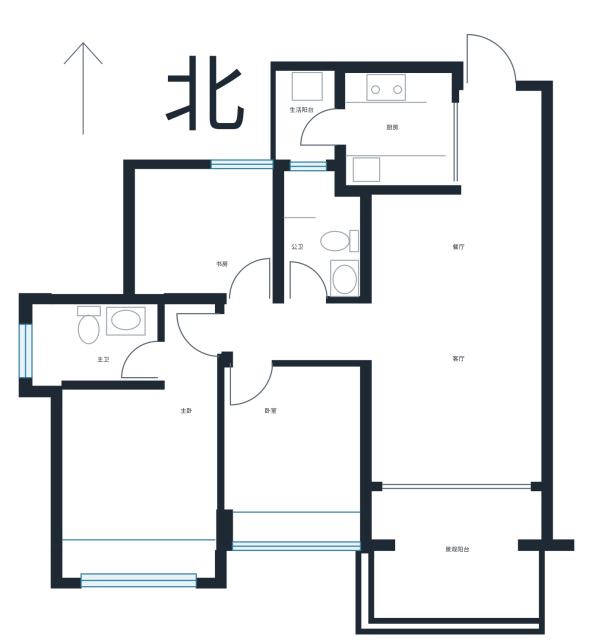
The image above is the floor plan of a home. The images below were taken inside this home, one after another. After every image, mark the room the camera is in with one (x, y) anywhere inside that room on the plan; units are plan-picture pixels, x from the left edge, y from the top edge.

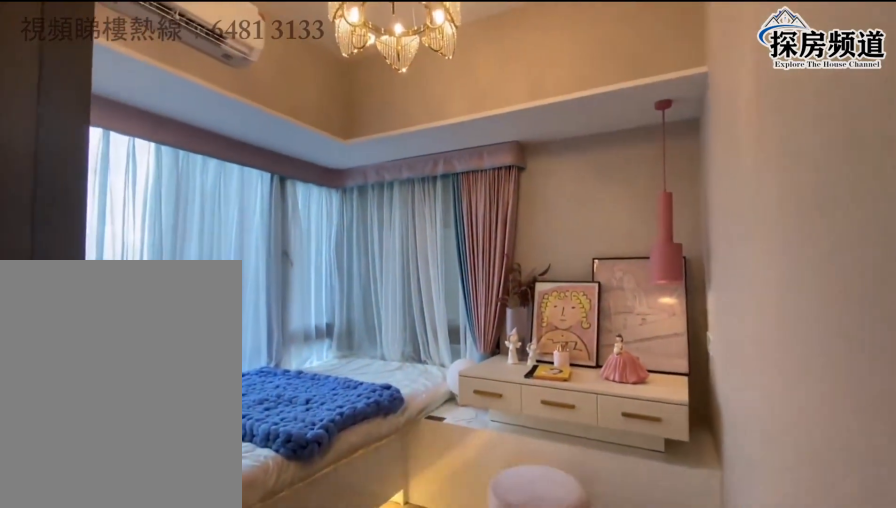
(215, 261)
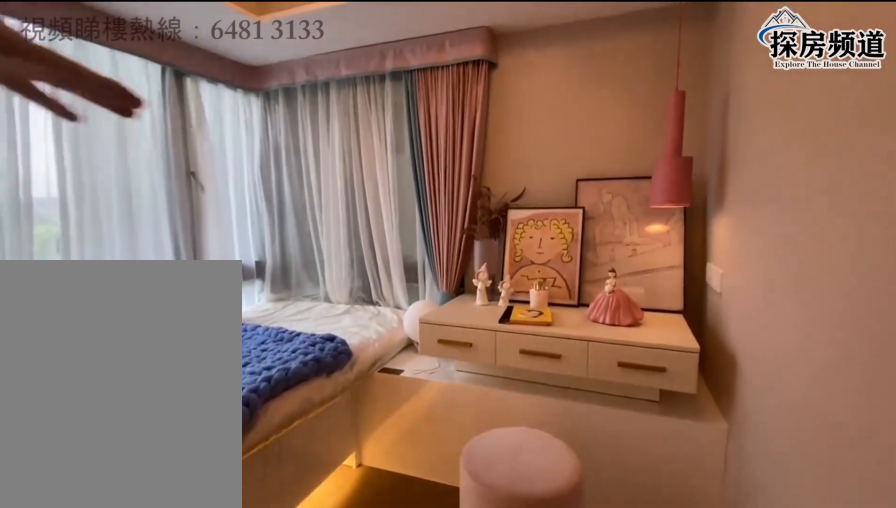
(216, 256)
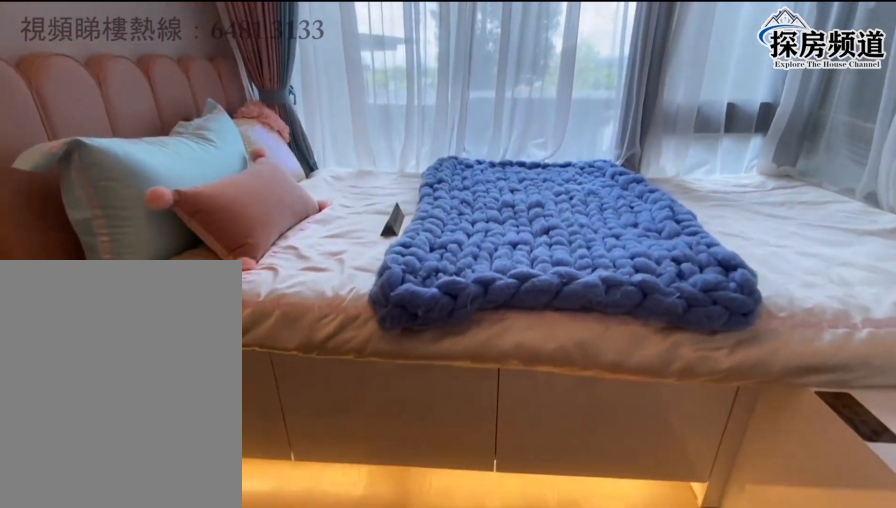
(216, 254)
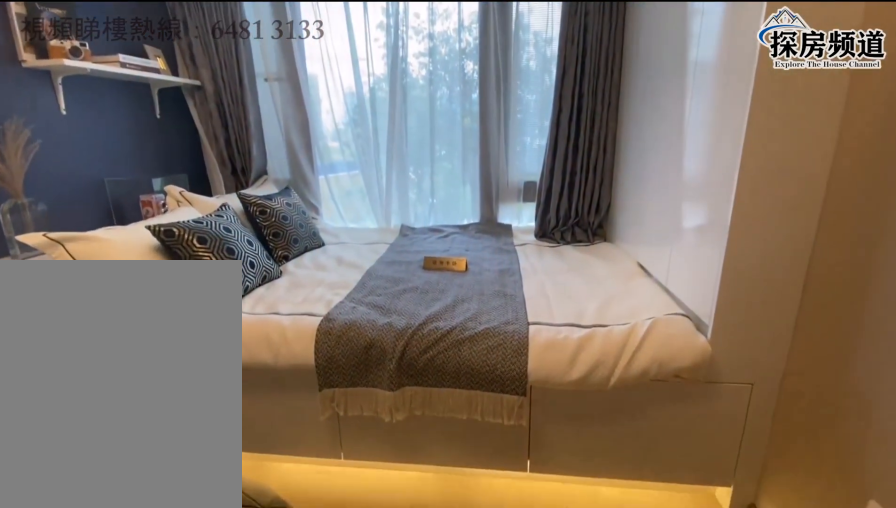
(299, 445)
